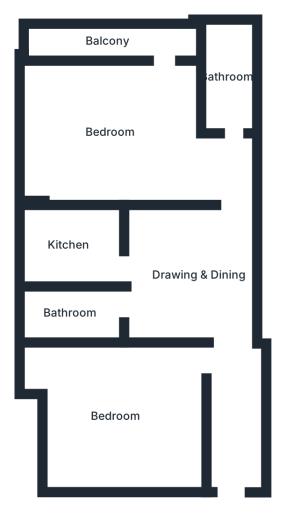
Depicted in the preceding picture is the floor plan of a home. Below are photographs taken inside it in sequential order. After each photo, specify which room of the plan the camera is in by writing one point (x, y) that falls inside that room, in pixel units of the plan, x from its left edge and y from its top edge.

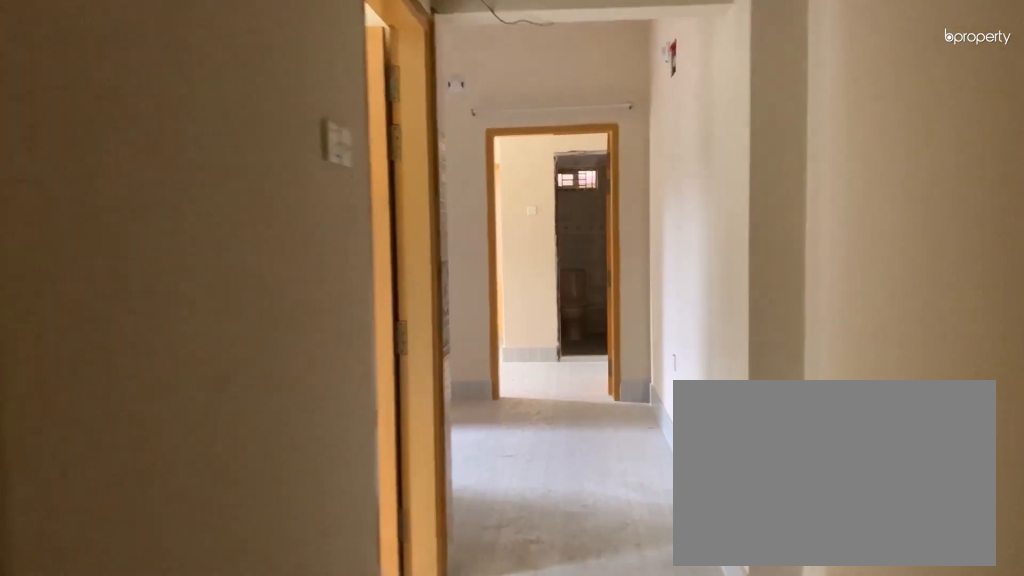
(234, 442)
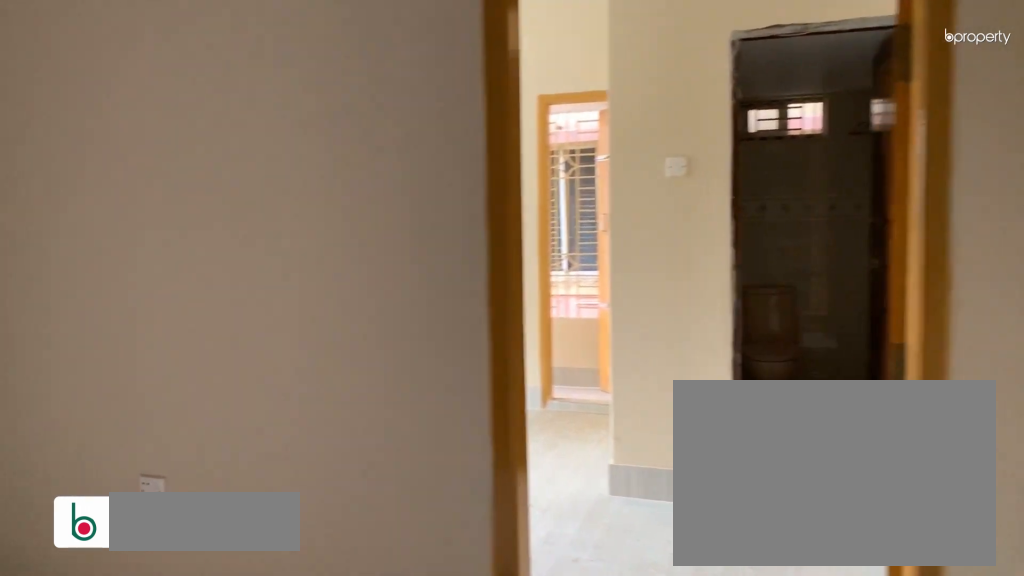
(169, 256)
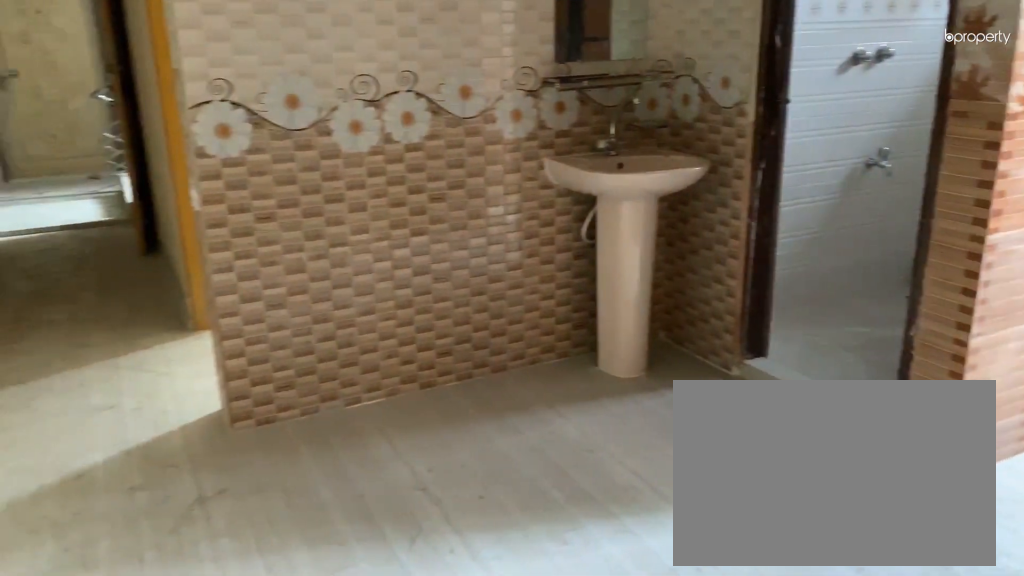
(169, 256)
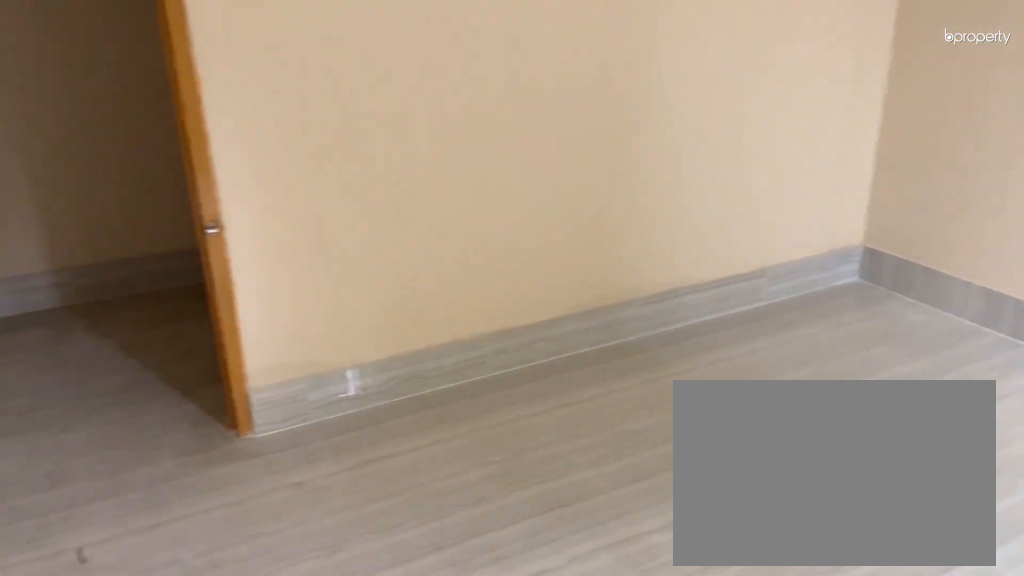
(127, 421)
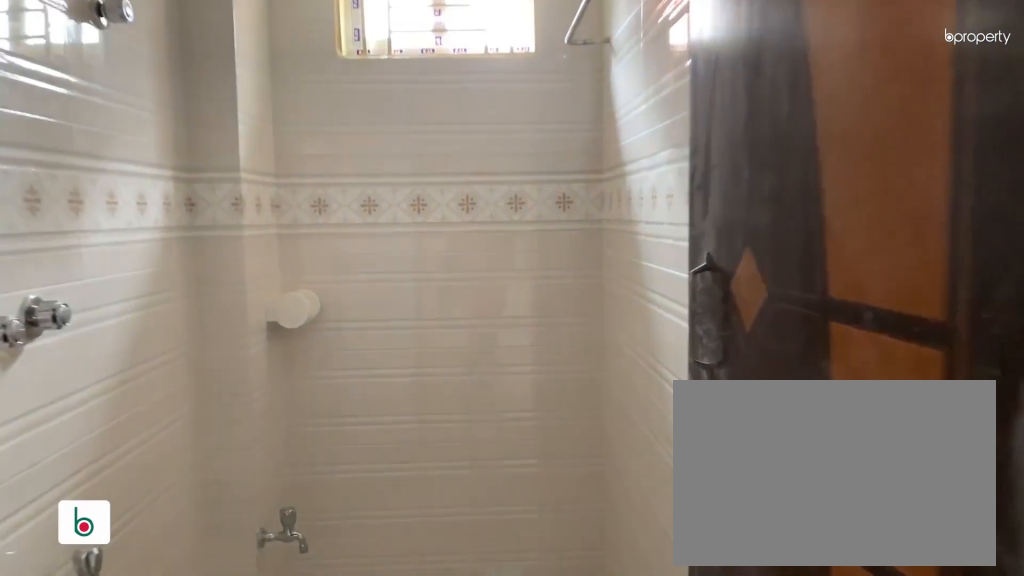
(102, 315)
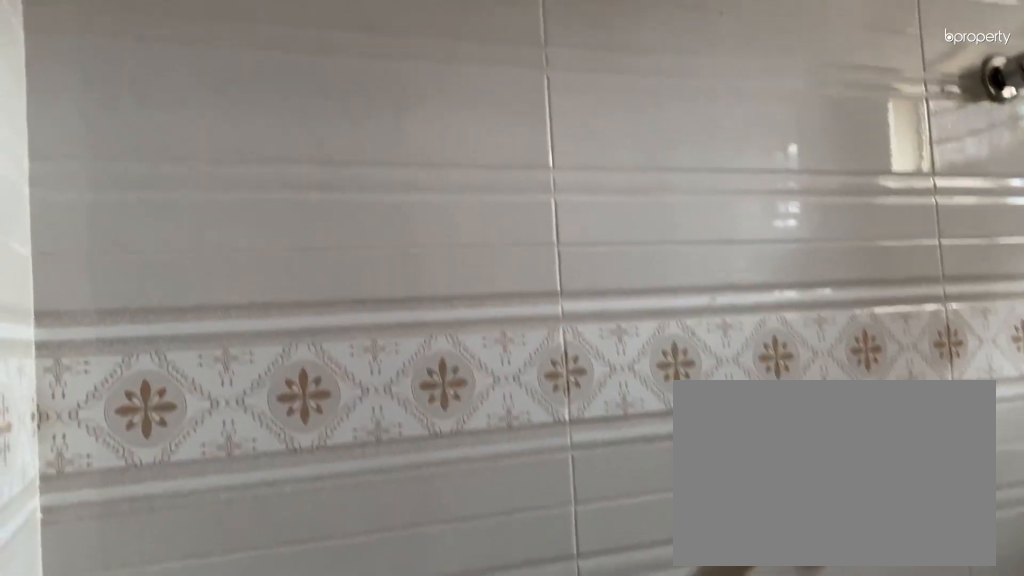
(72, 318)
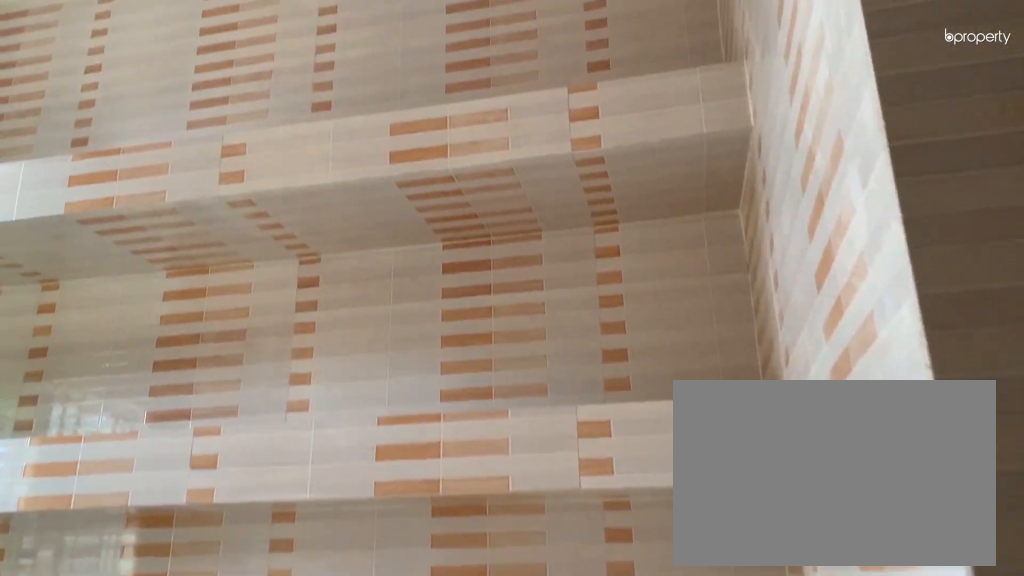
(68, 249)
